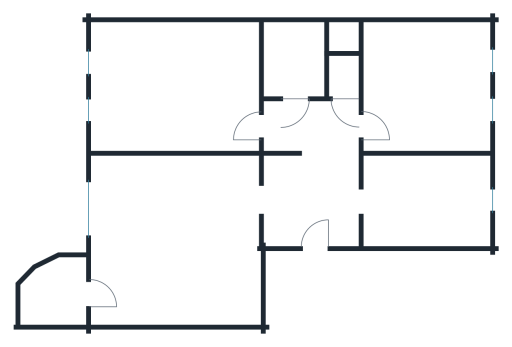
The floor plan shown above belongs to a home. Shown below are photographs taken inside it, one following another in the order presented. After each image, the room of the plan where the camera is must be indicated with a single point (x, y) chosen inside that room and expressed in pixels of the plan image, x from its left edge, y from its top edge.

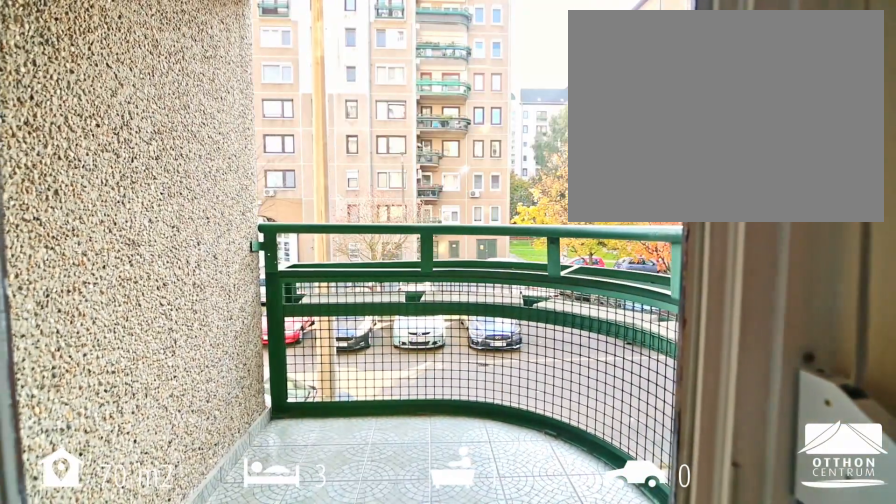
(54, 293)
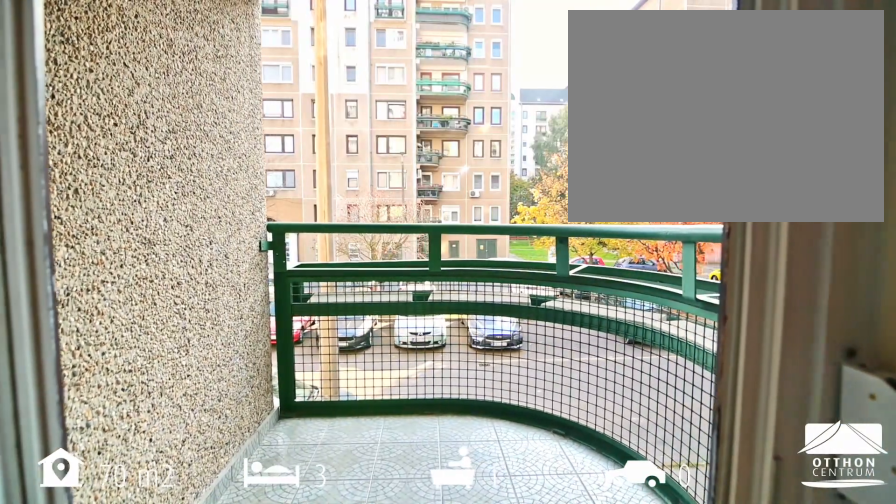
(54, 293)
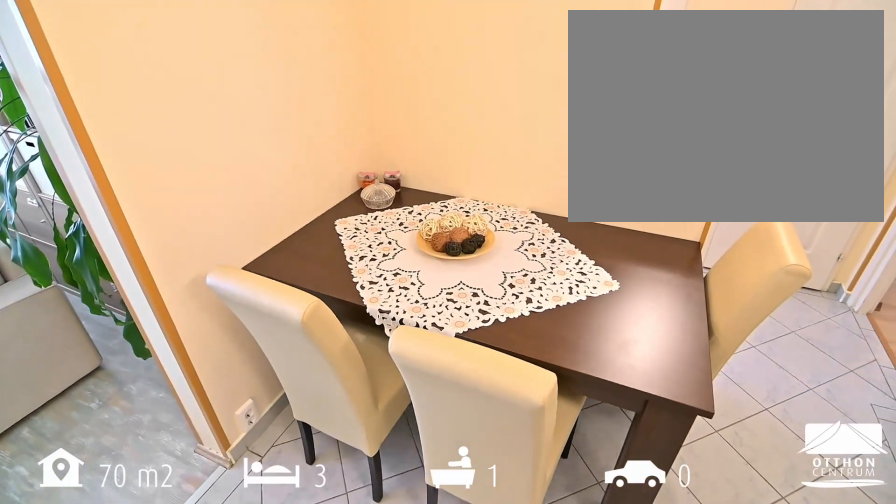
(310, 192)
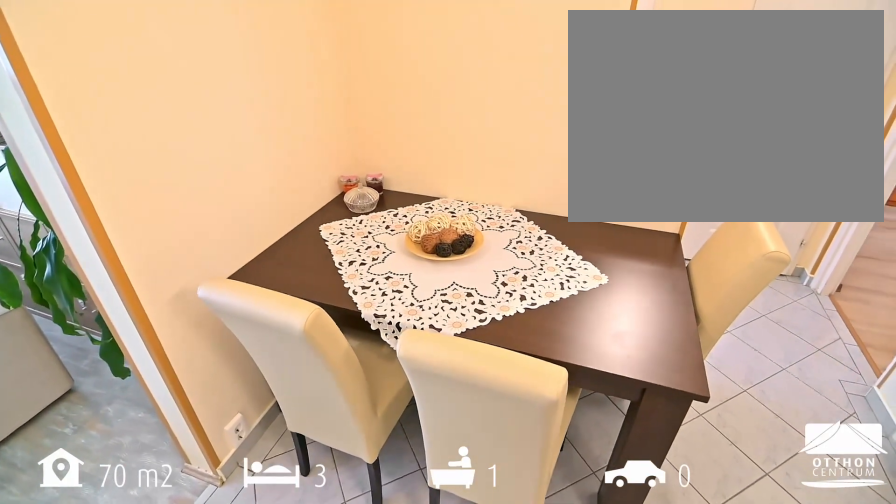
(310, 192)
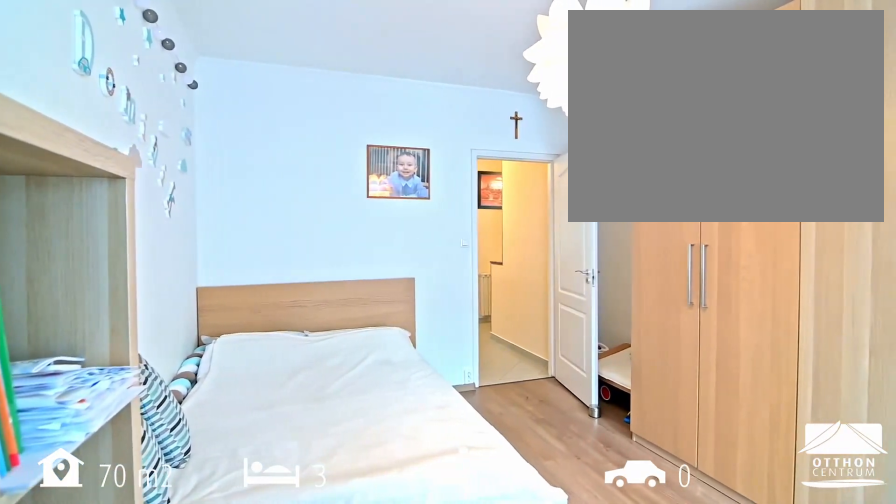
(176, 85)
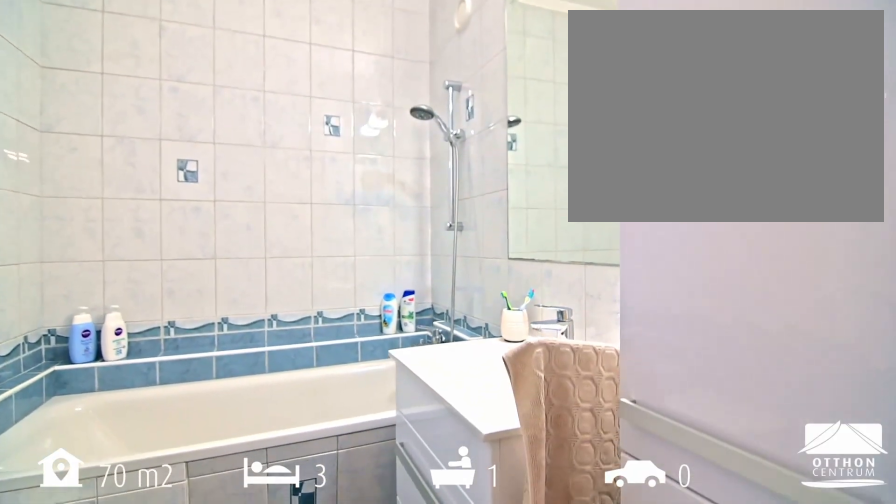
(294, 60)
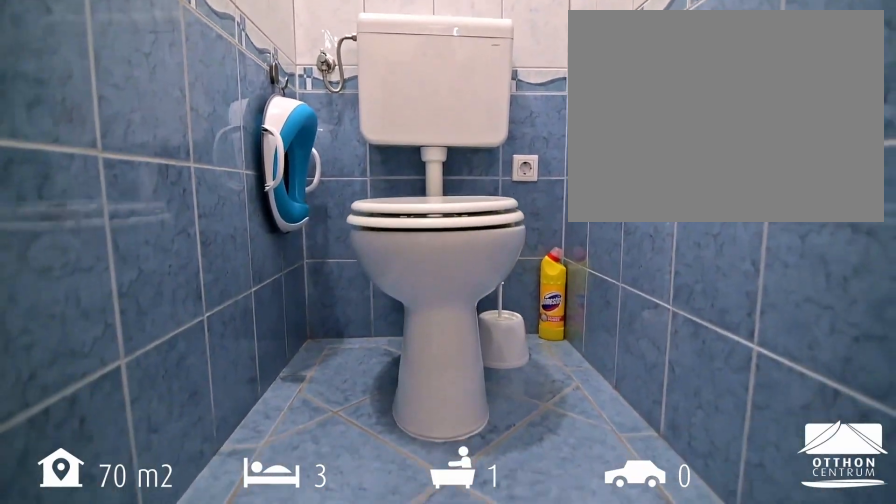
(344, 74)
